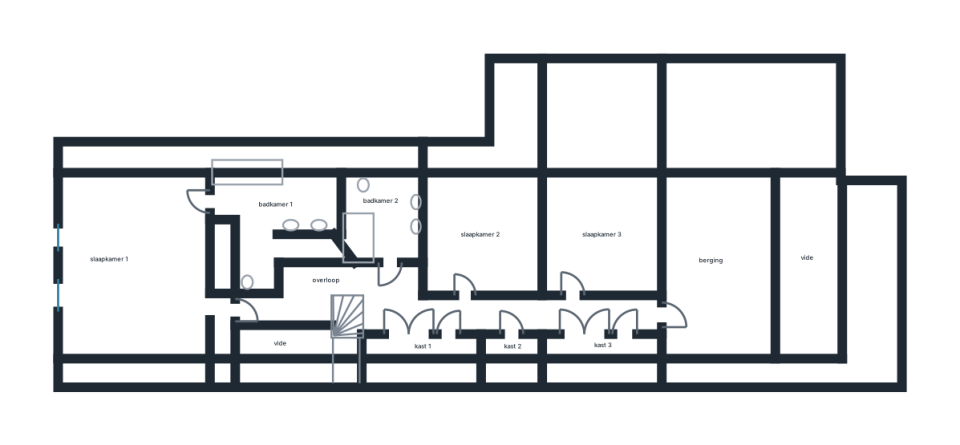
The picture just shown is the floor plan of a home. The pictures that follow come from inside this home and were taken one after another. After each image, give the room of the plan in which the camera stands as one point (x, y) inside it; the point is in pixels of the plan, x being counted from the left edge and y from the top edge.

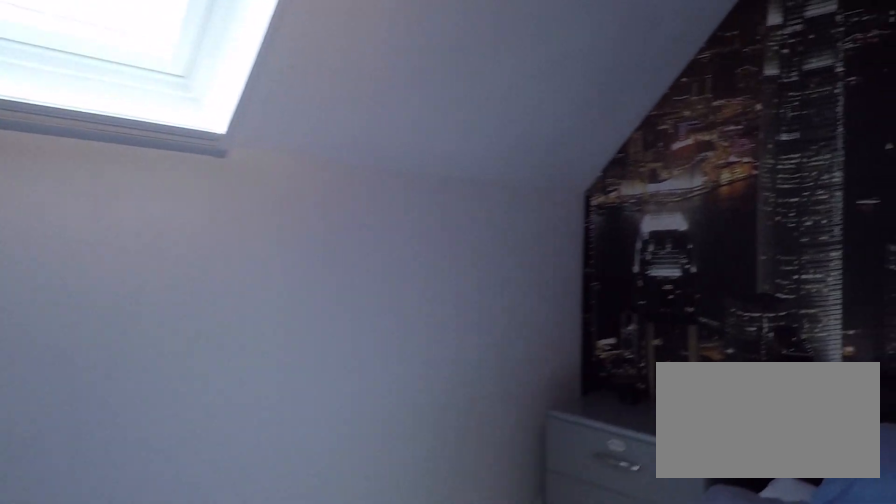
(602, 233)
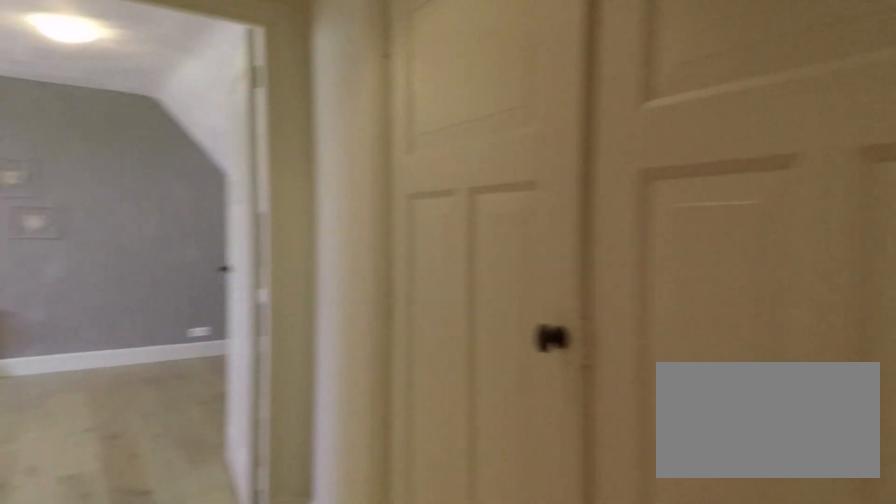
(428, 304)
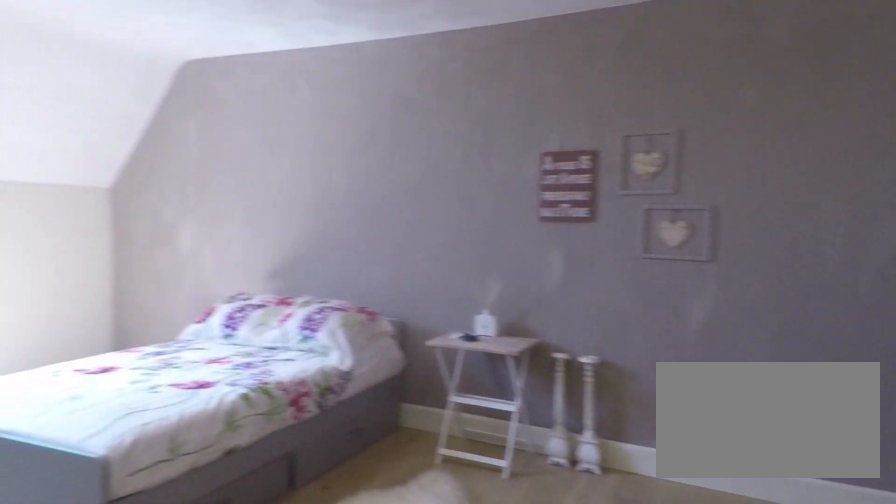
(720, 265)
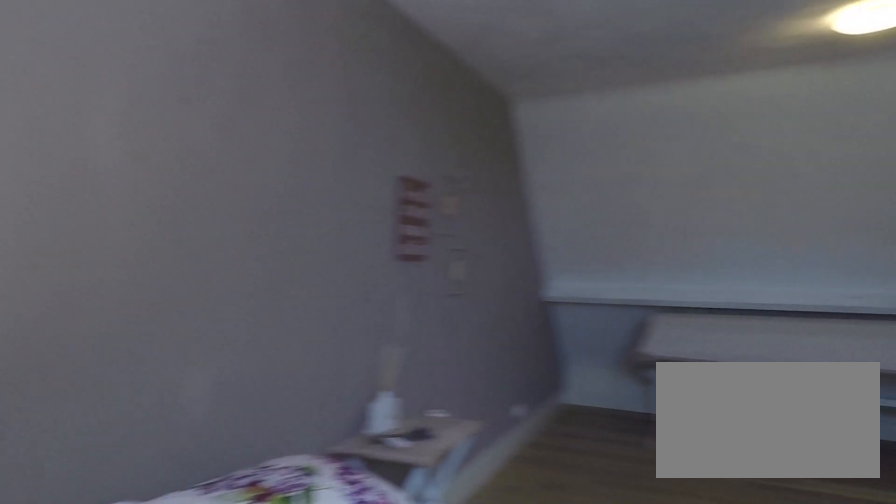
(720, 265)
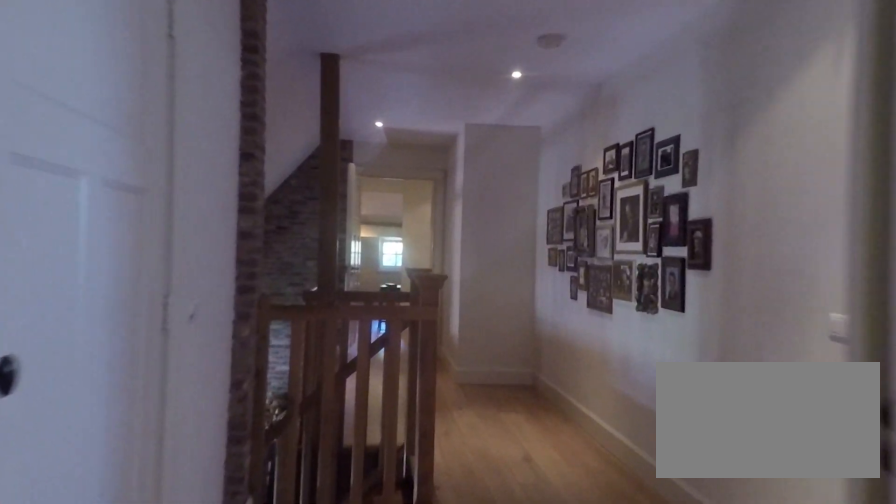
(428, 305)
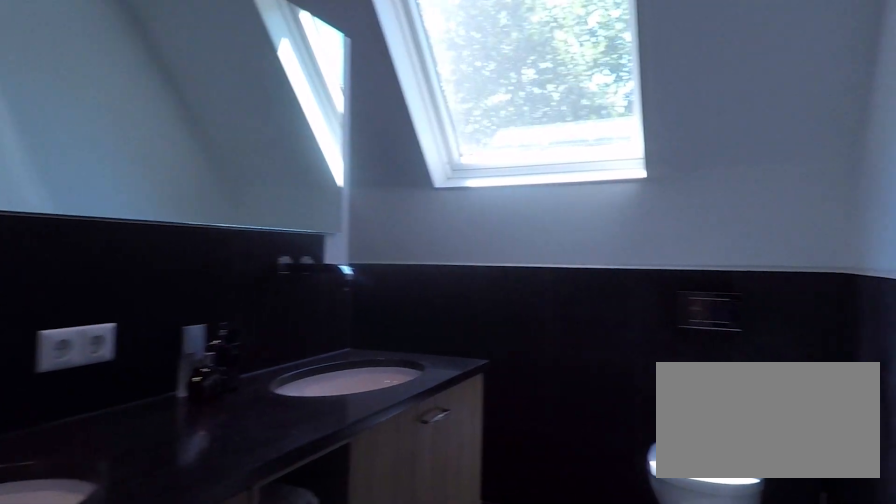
(382, 216)
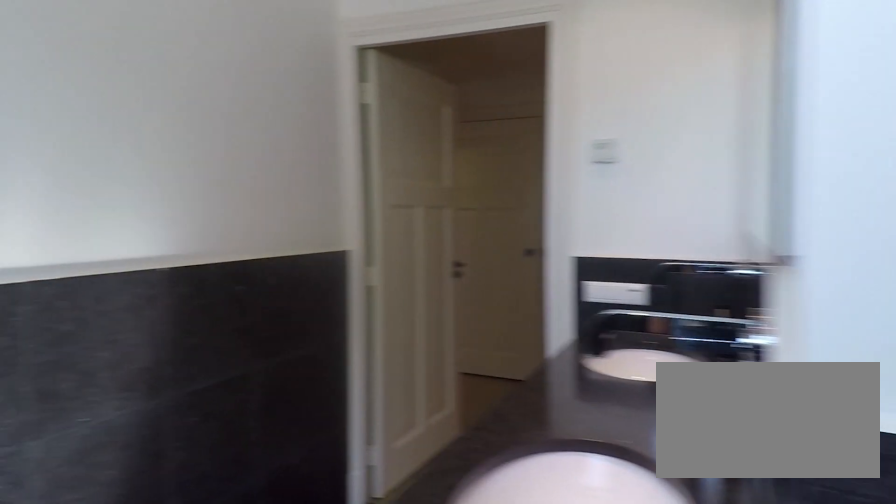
(382, 216)
